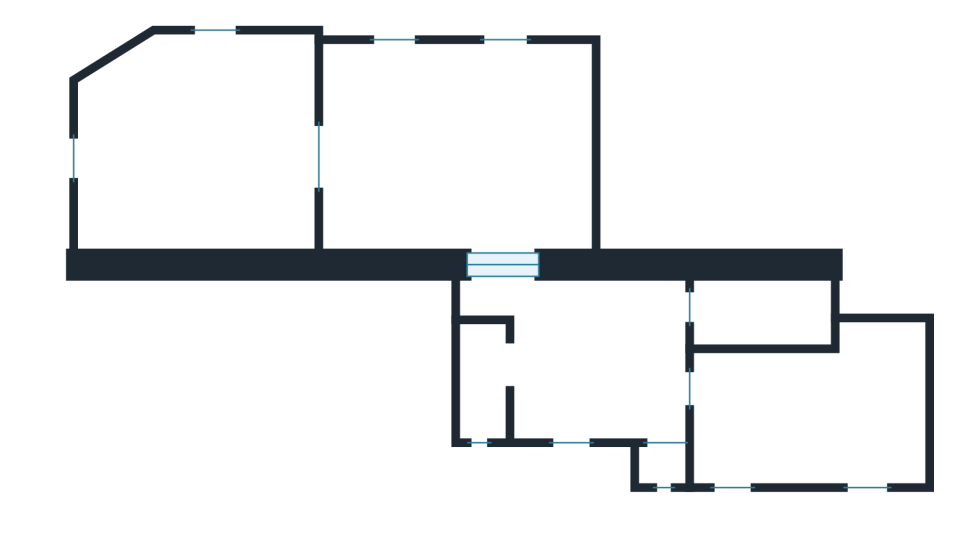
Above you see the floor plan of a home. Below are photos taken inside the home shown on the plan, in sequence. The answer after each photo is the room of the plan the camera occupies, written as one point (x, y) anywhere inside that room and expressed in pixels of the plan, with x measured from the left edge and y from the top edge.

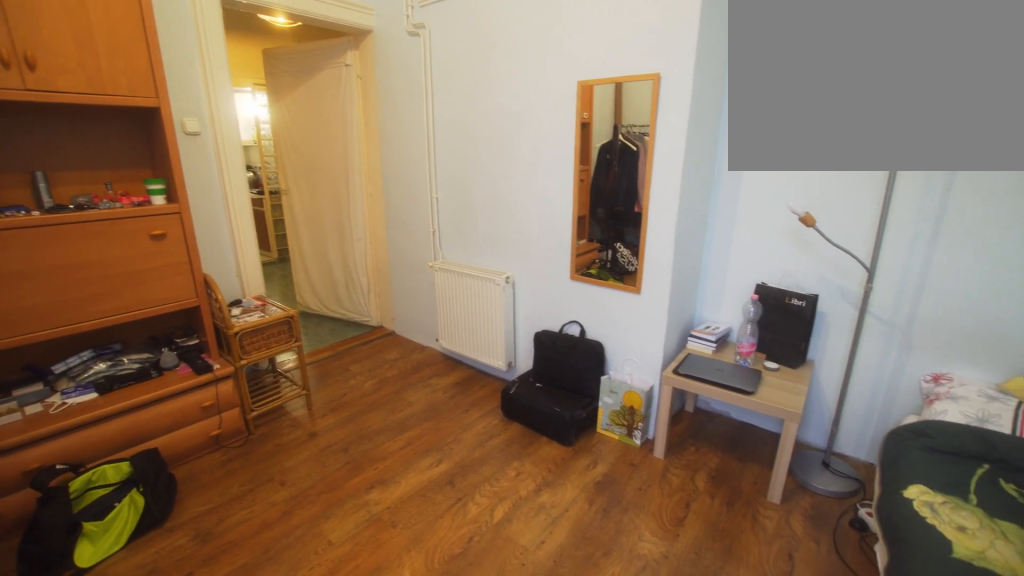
(823, 425)
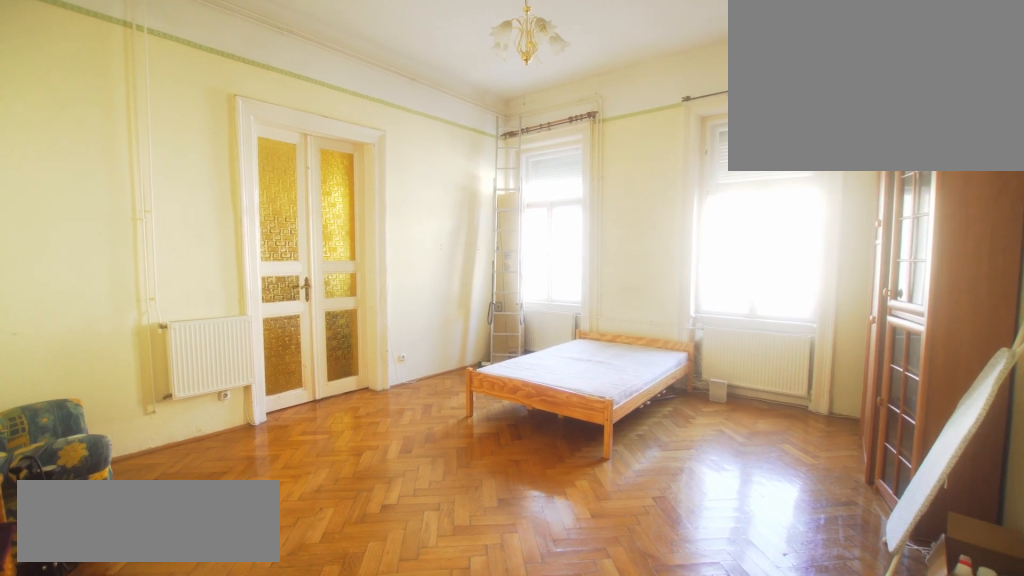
(463, 156)
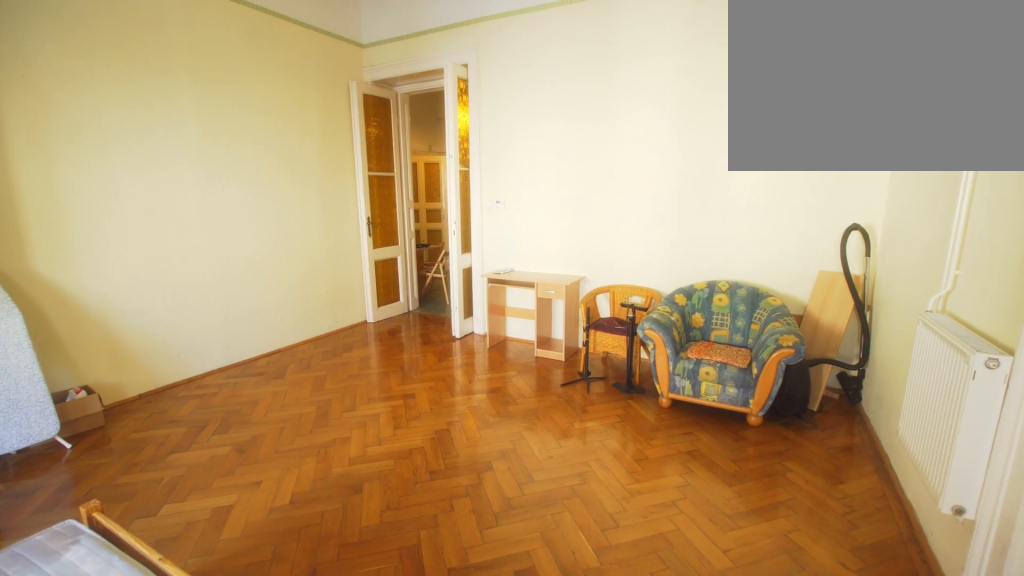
(462, 156)
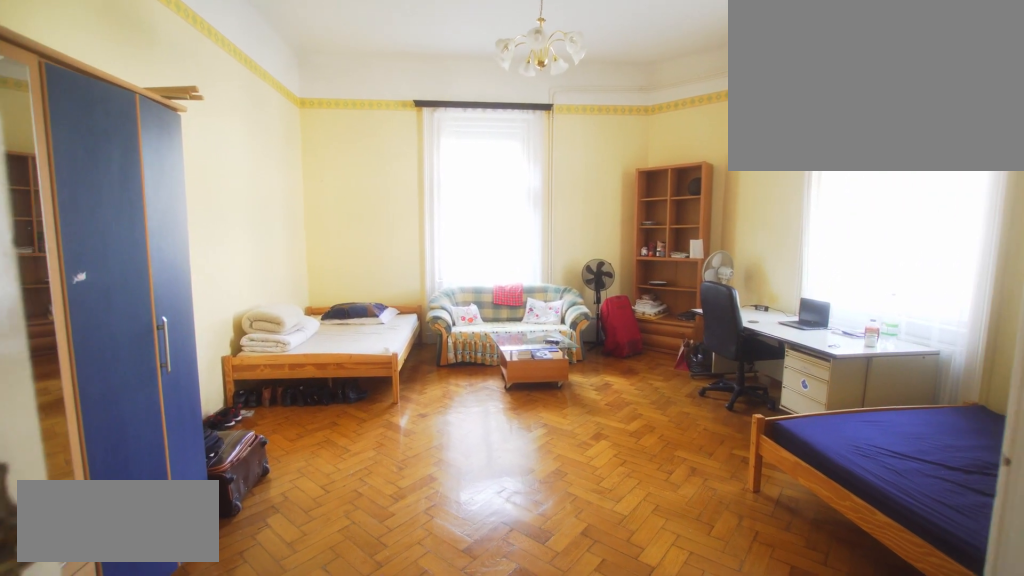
(199, 156)
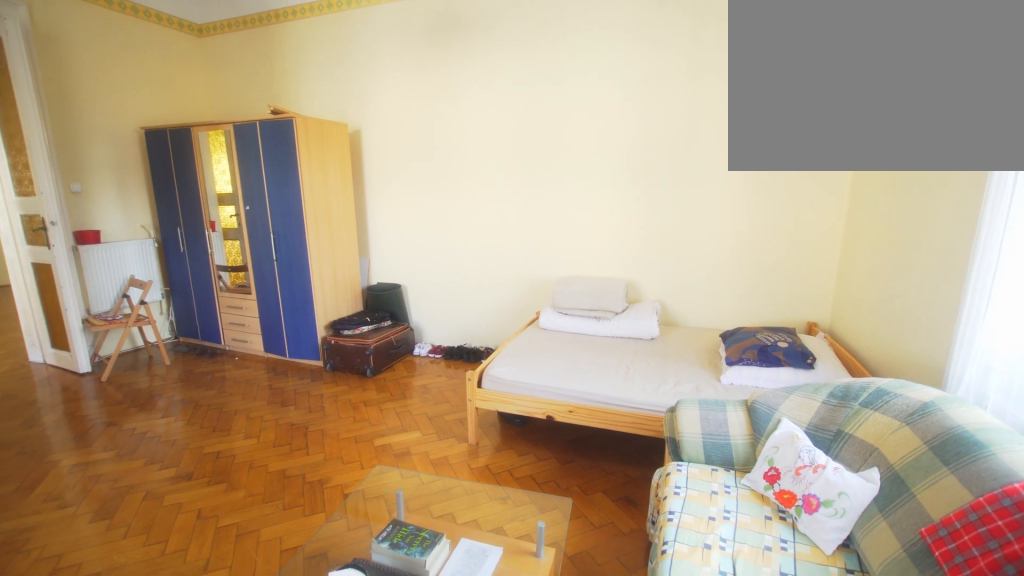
(199, 156)
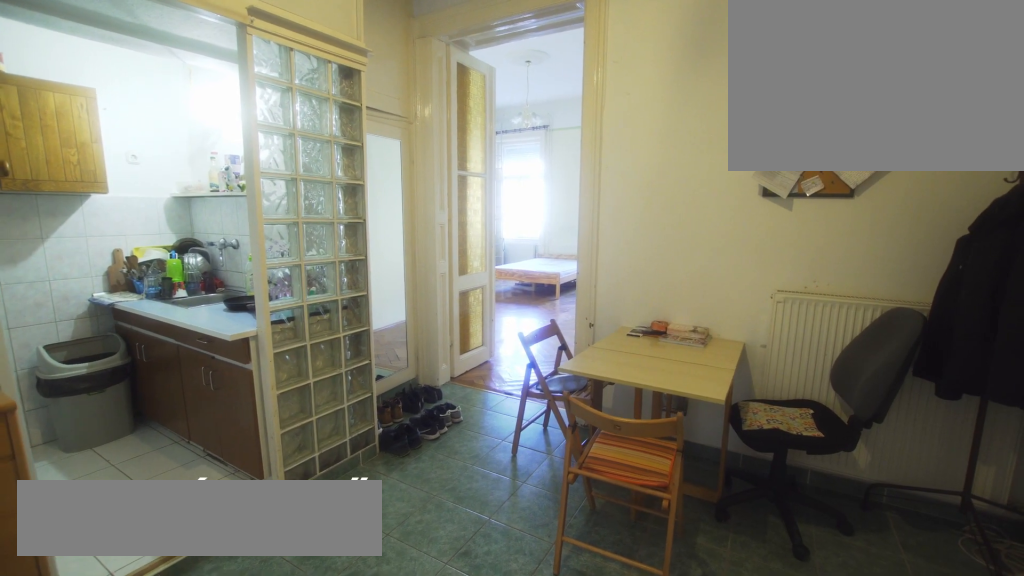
(575, 365)
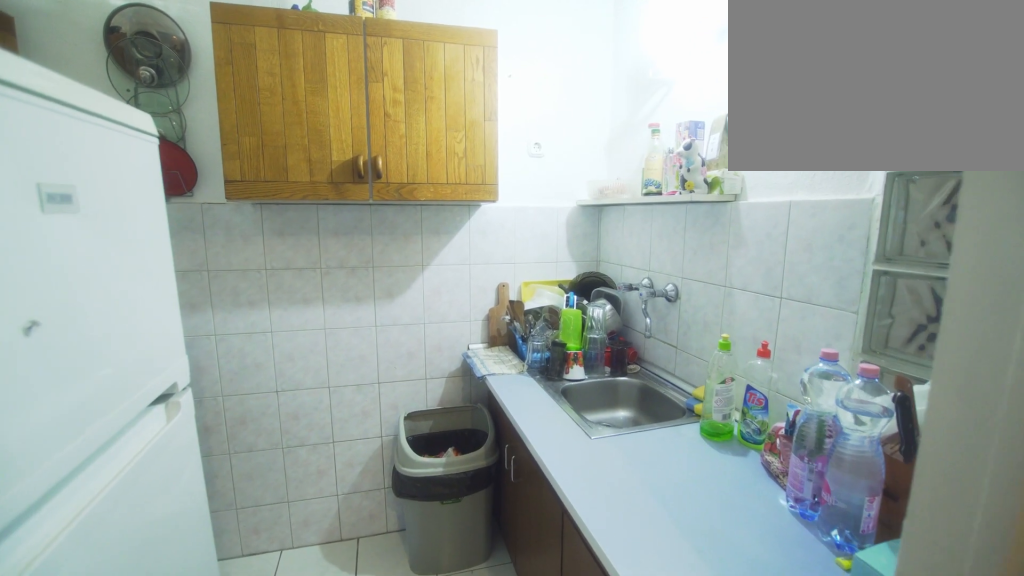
(485, 371)
